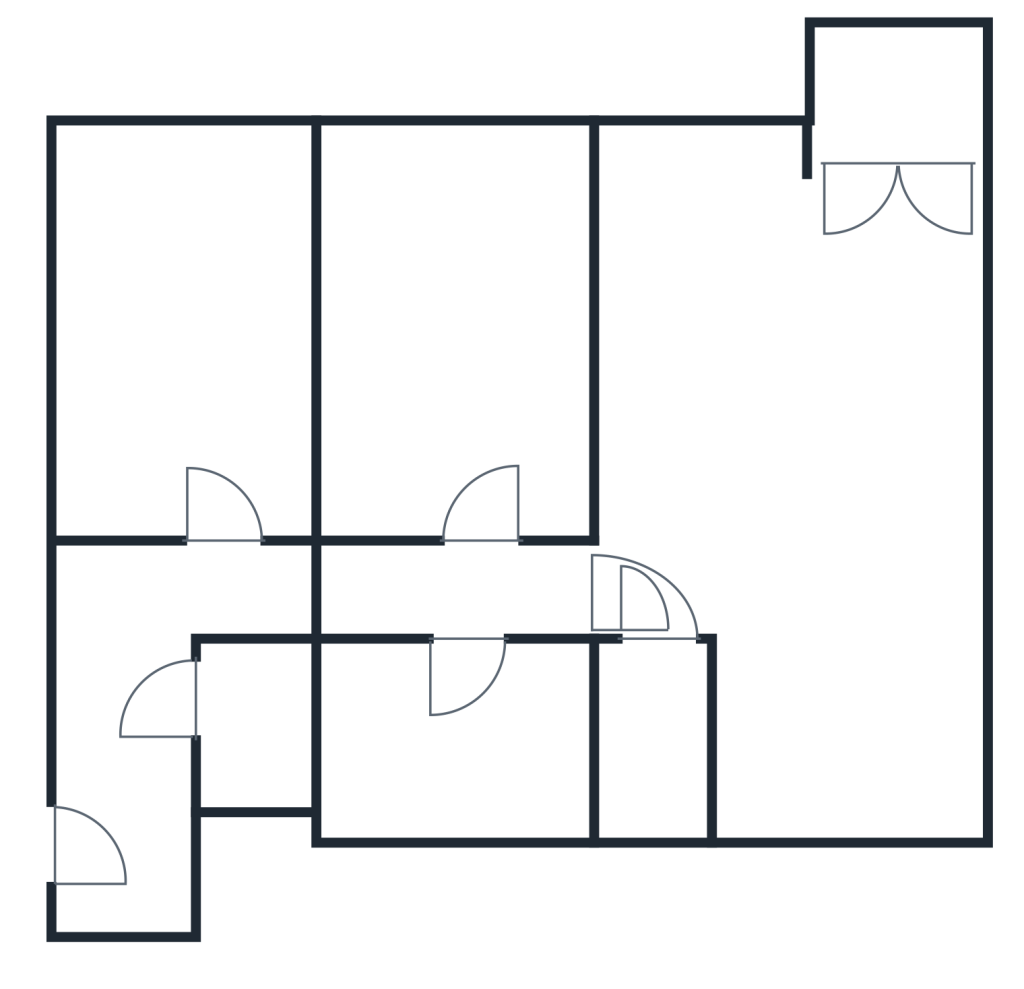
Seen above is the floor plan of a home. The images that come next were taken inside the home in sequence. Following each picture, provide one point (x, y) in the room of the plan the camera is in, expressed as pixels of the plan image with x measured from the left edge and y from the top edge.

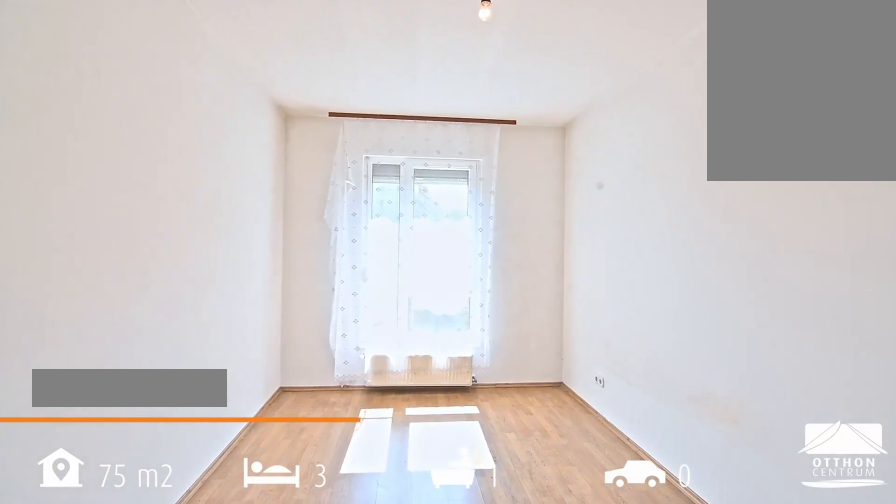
(443, 331)
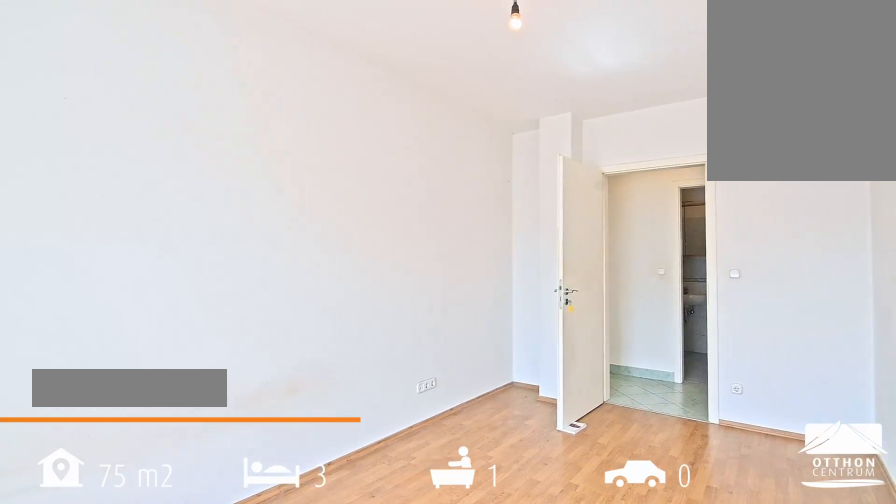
(443, 331)
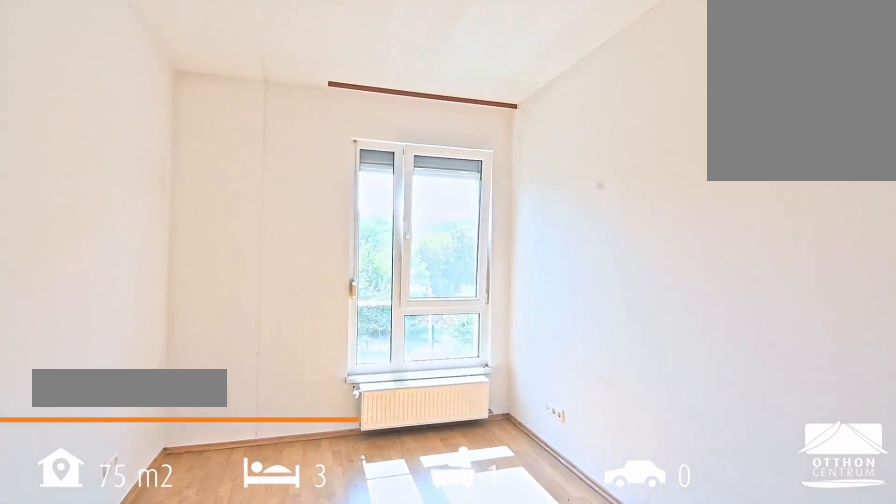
(185, 339)
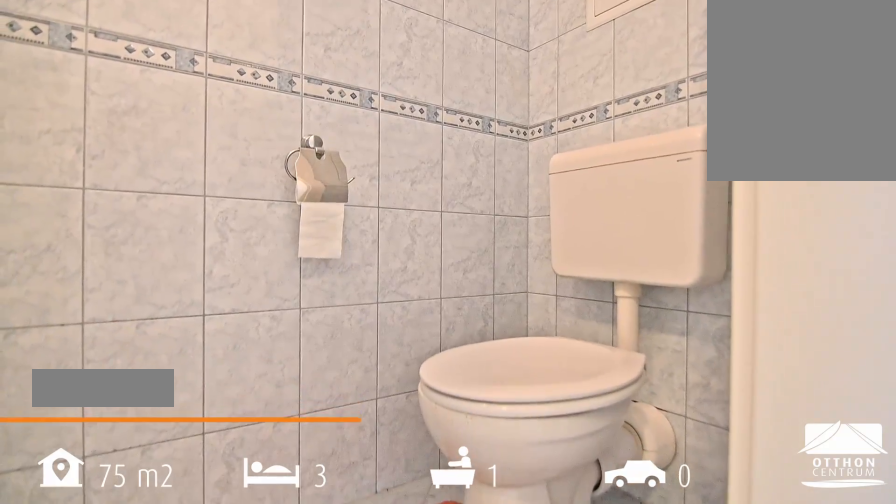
(250, 725)
